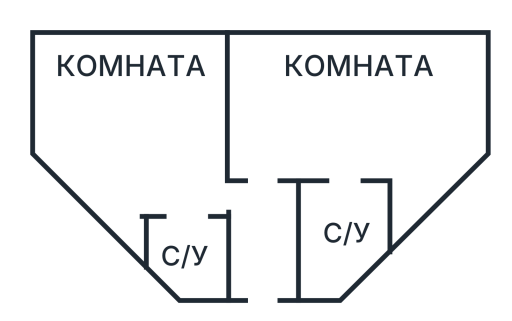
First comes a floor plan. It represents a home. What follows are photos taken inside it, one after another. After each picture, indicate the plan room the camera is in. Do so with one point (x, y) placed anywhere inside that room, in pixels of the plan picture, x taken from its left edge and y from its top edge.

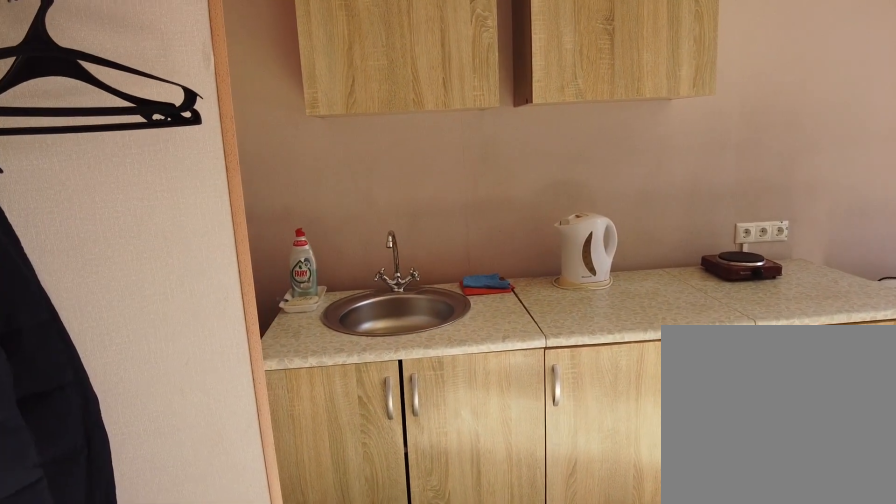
(167, 171)
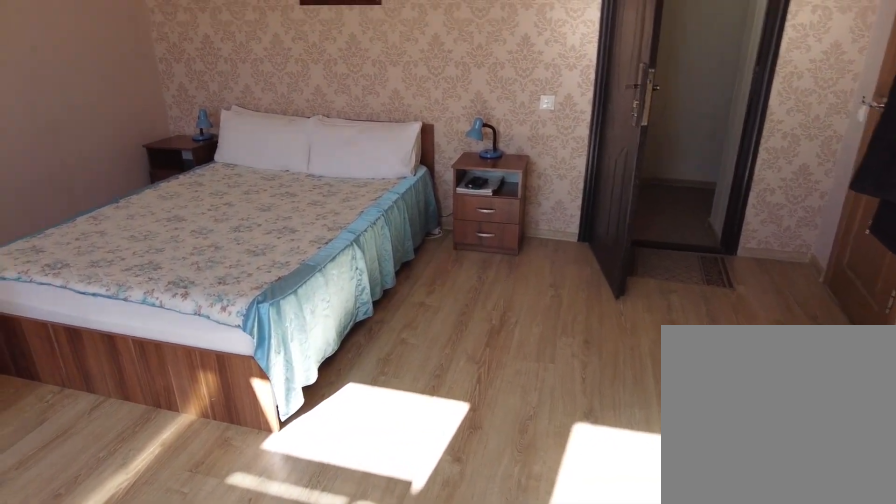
(167, 171)
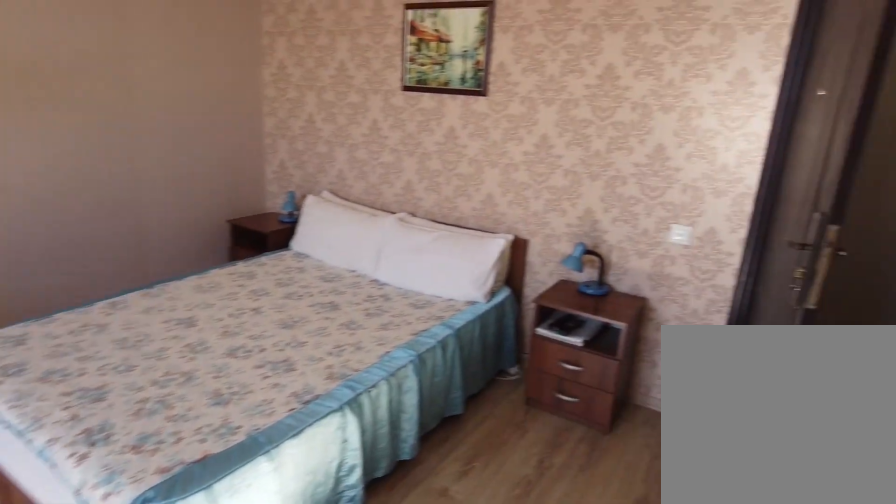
(167, 171)
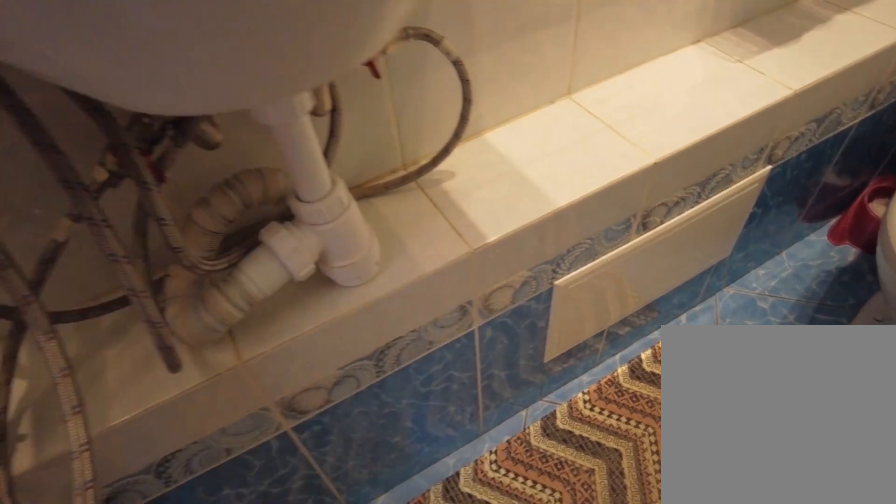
(197, 245)
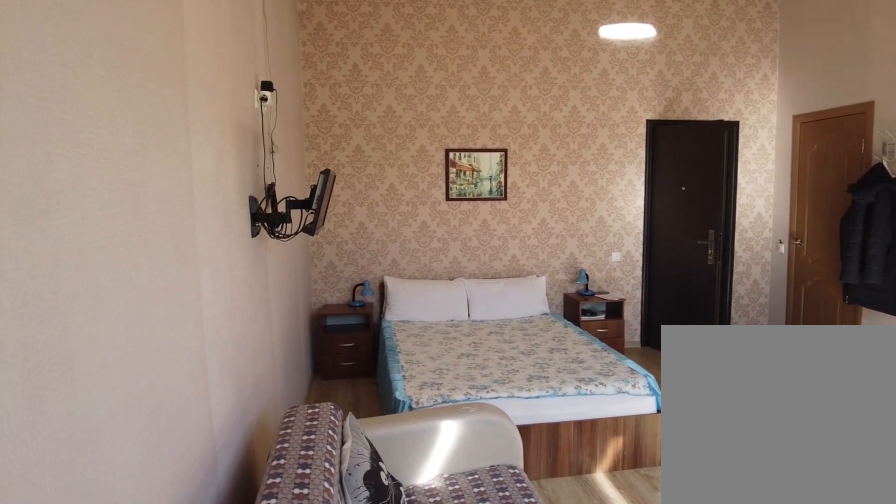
(189, 83)
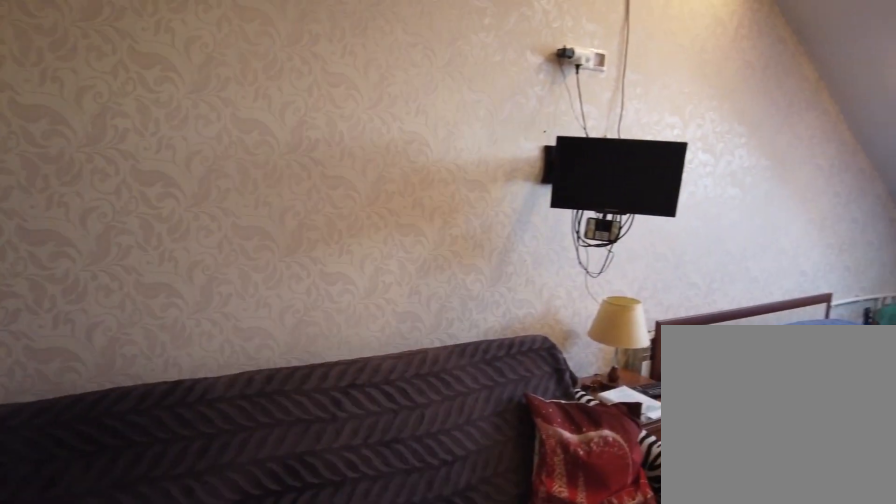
(287, 155)
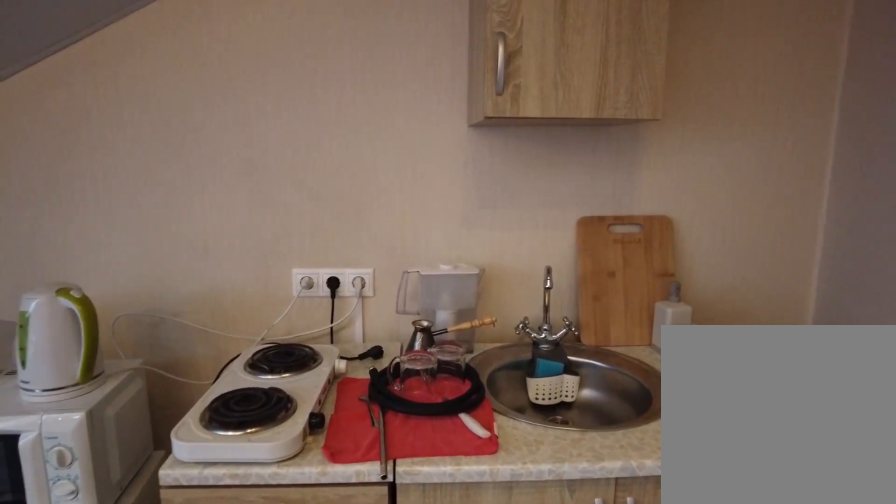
(287, 155)
